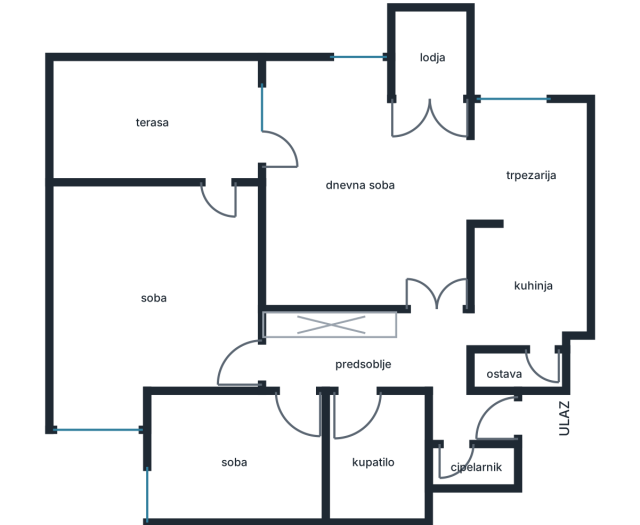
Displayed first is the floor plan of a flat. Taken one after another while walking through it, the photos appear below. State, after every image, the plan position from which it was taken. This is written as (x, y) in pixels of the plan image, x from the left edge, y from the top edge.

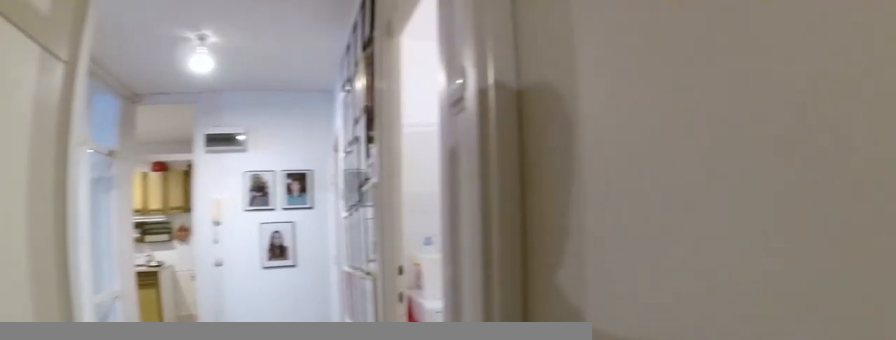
(277, 362)
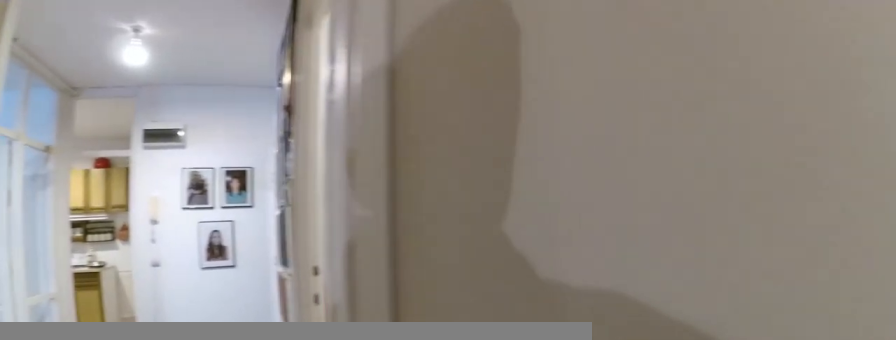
(280, 363)
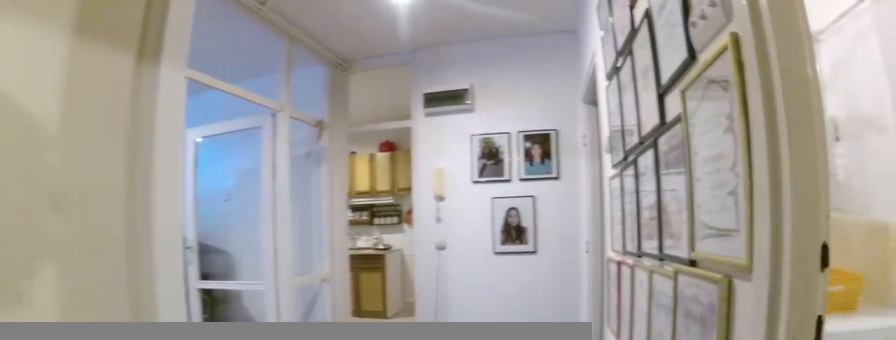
(317, 365)
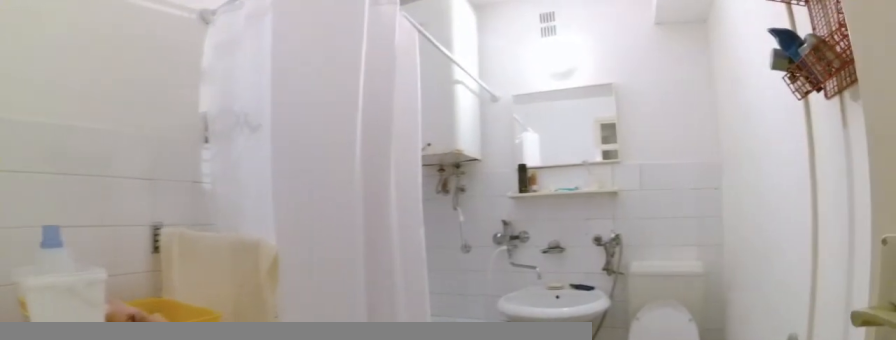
(346, 369)
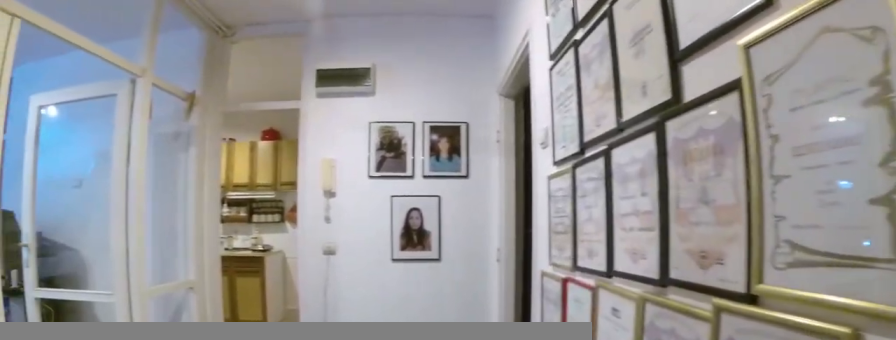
(305, 368)
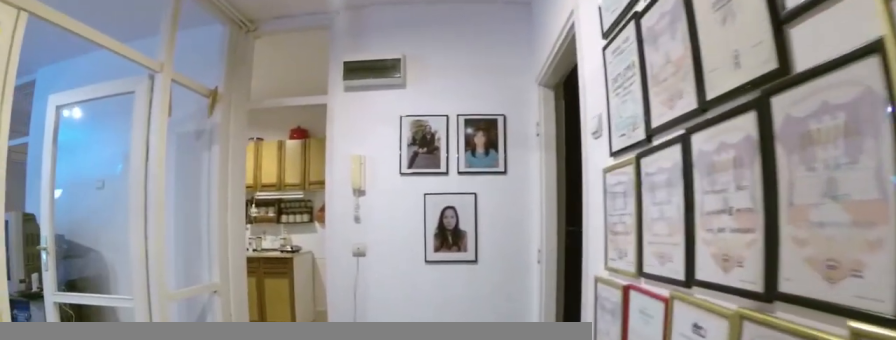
(317, 367)
